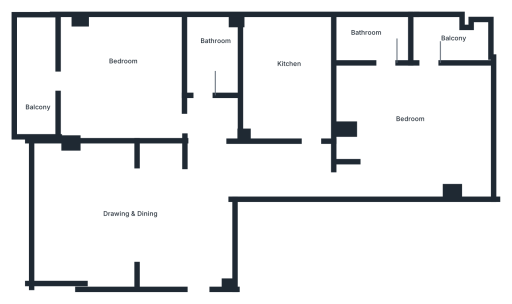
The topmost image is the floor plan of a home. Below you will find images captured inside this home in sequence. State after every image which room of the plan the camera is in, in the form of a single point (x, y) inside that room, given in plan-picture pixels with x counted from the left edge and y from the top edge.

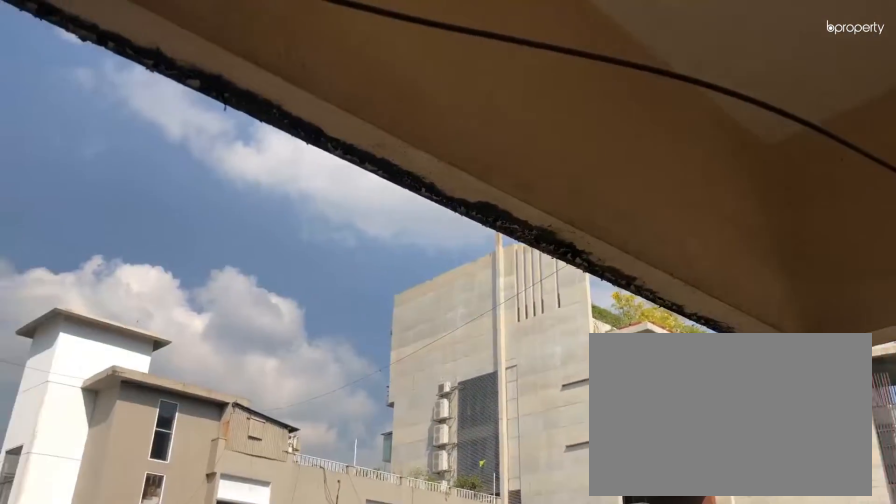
(41, 81)
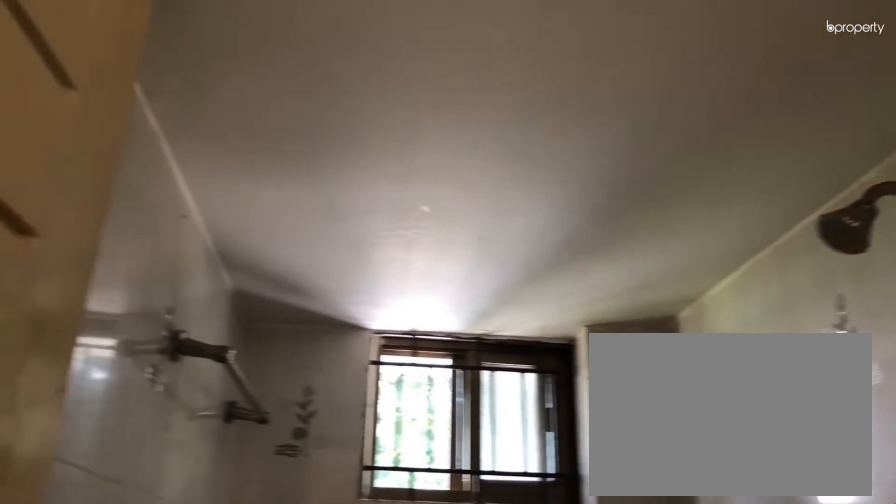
(210, 63)
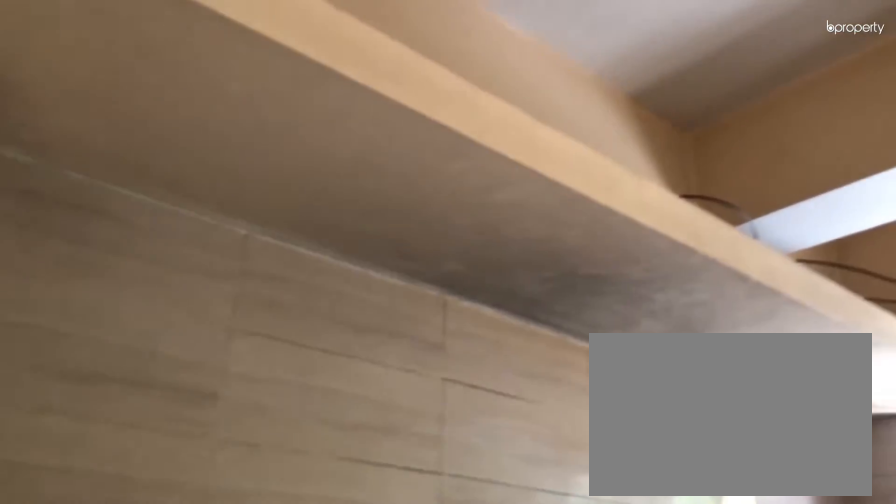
(291, 75)
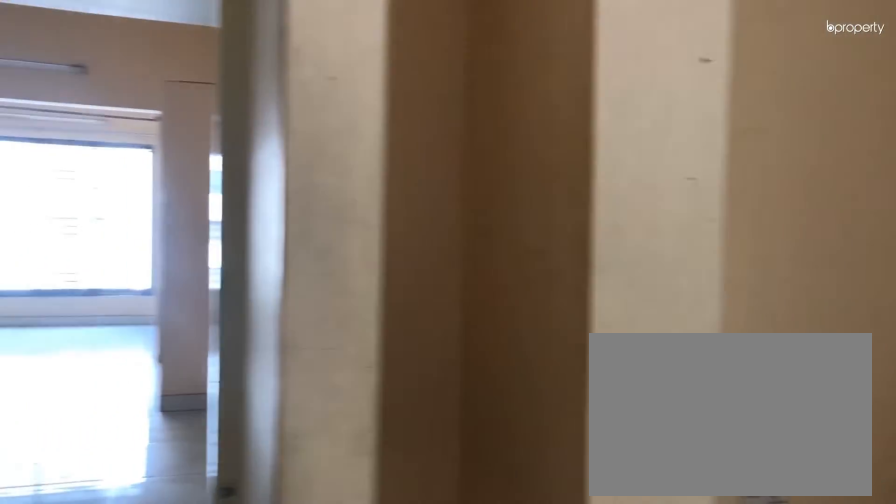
(408, 113)
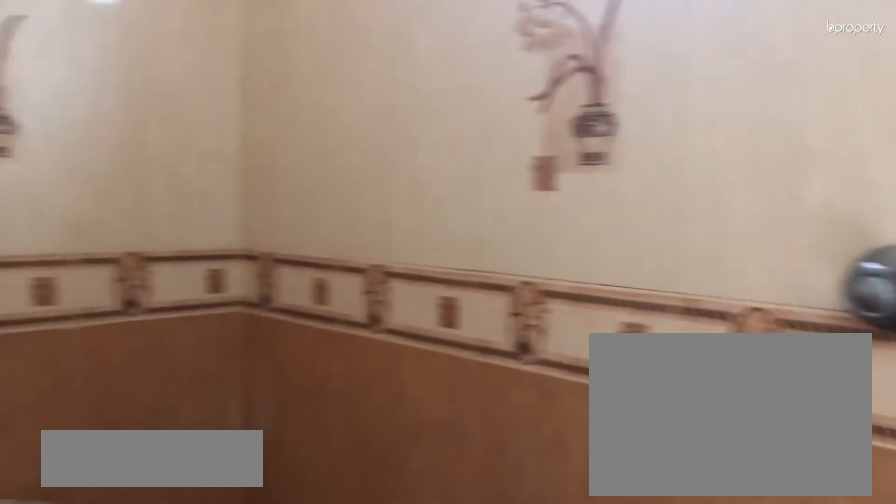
(372, 34)
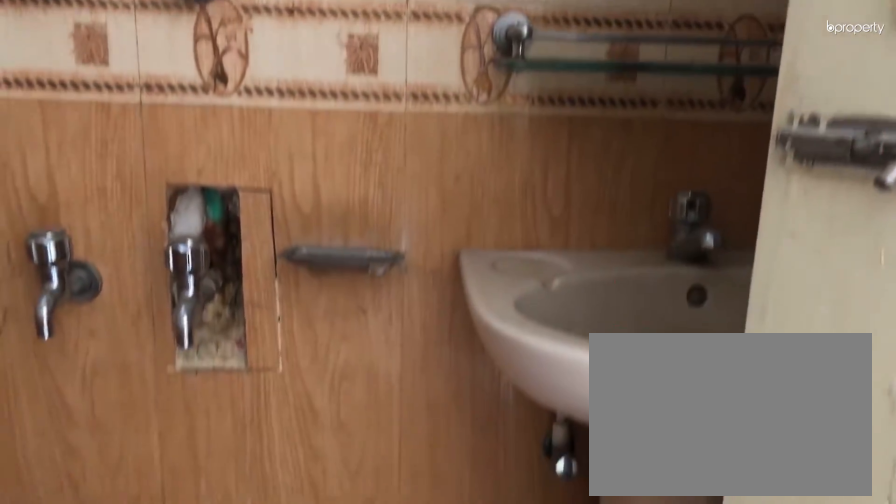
(372, 34)
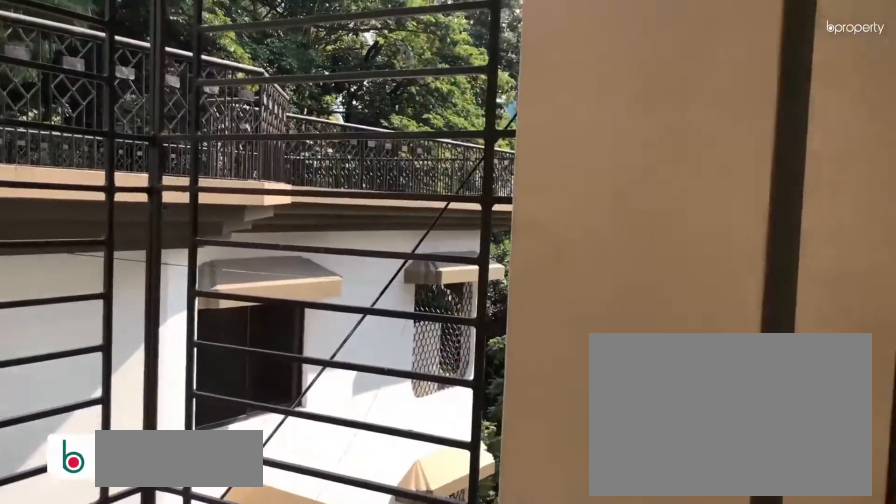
(446, 38)
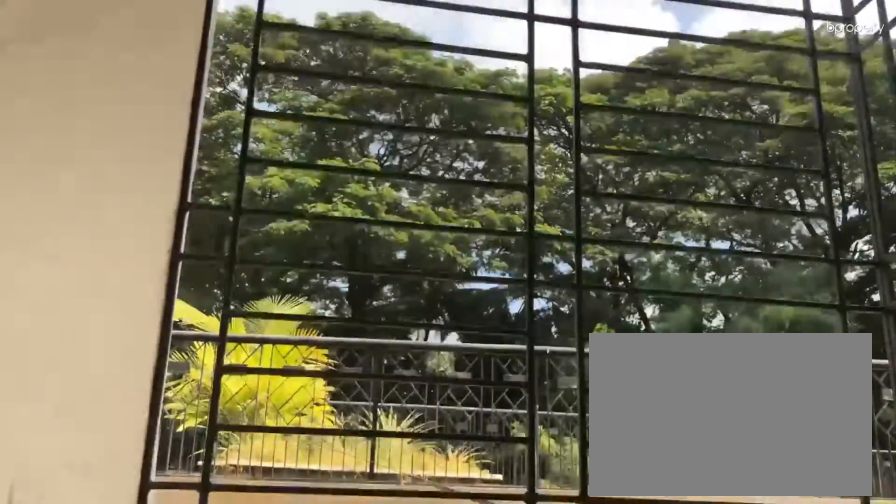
(446, 38)
